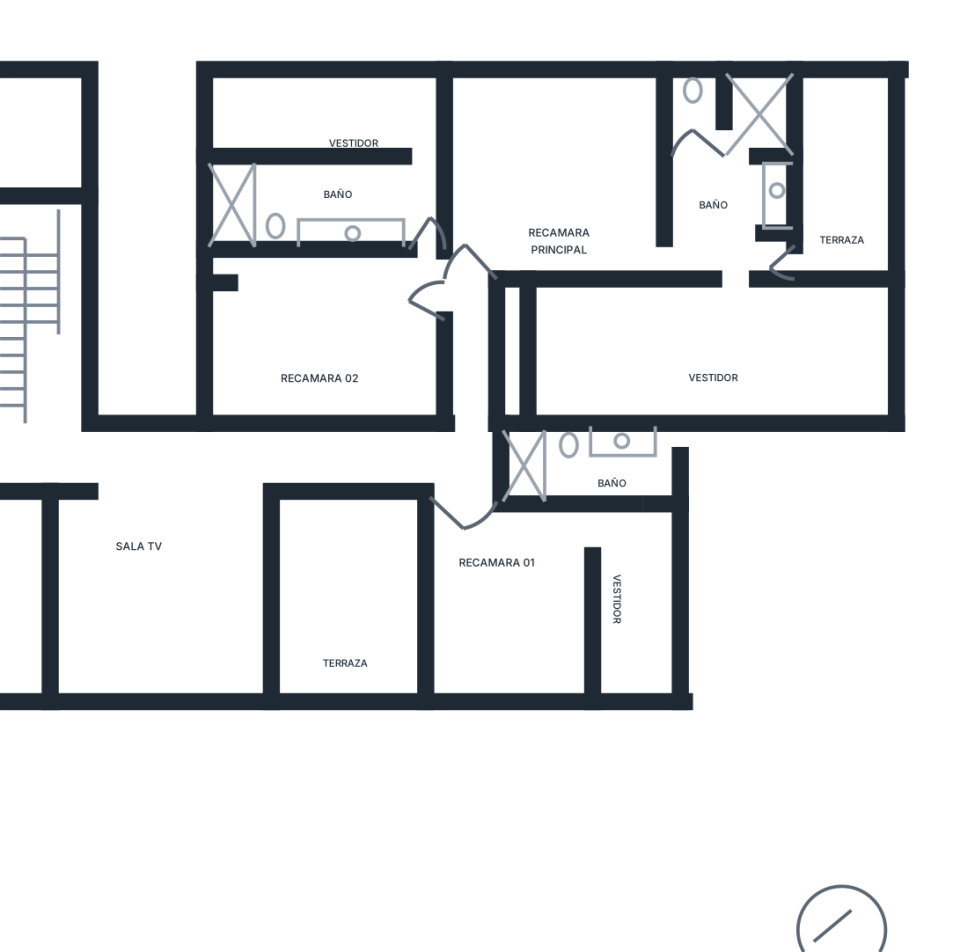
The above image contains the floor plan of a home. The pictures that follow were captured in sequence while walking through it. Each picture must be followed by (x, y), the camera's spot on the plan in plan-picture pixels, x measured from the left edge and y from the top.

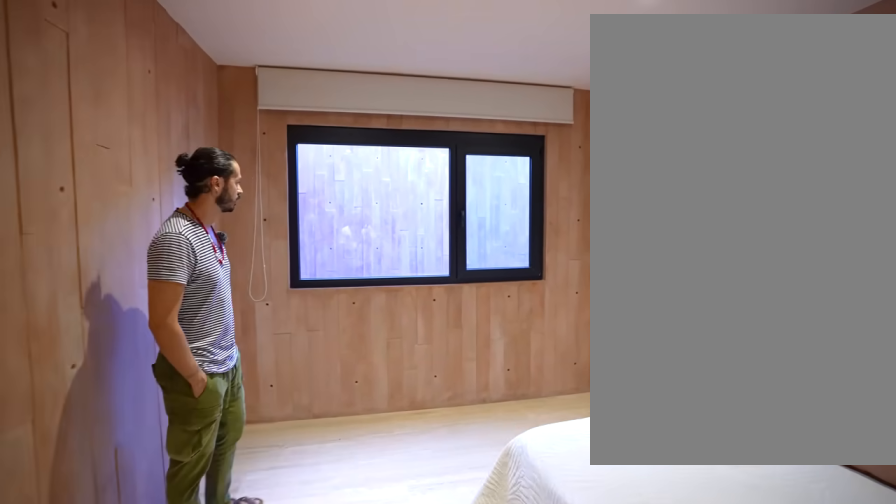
(411, 312)
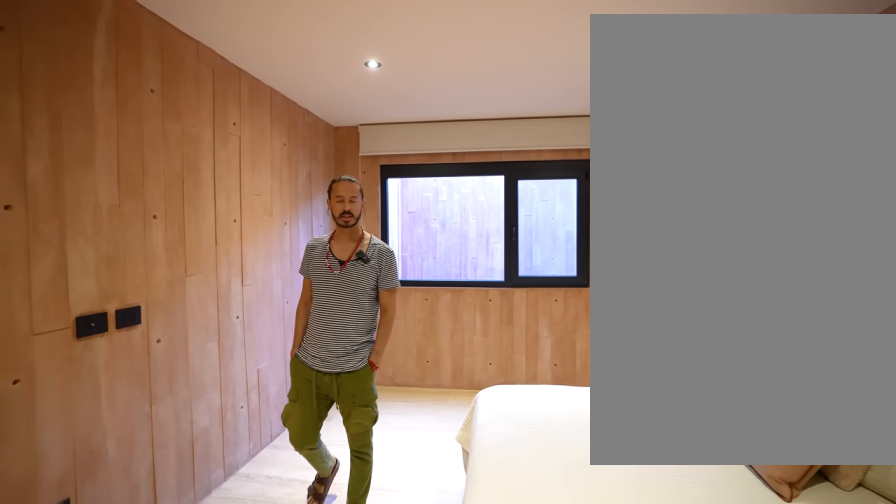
(413, 395)
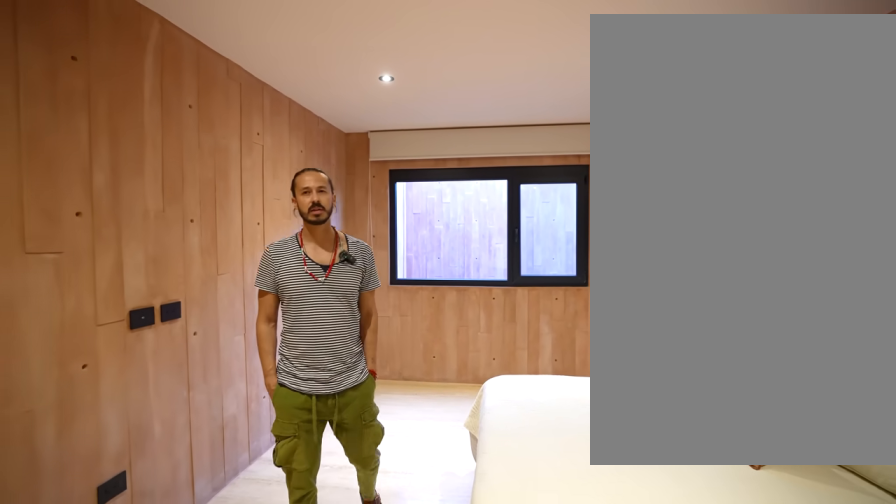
(413, 394)
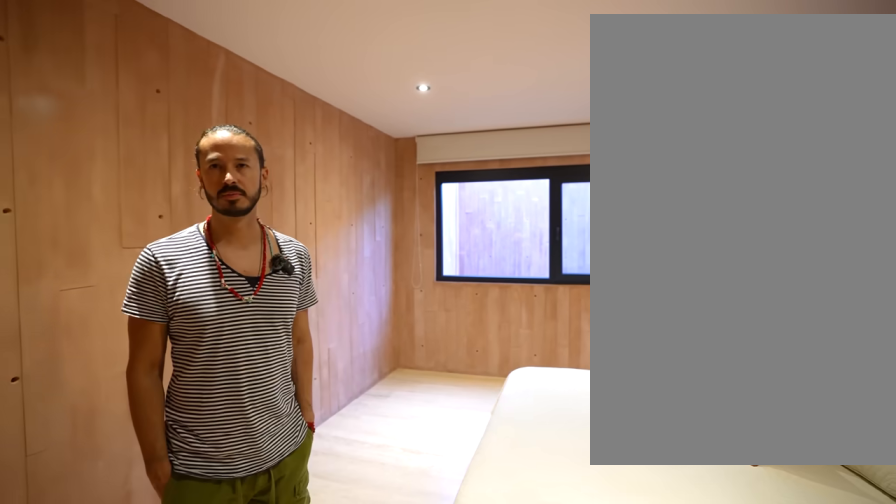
(413, 397)
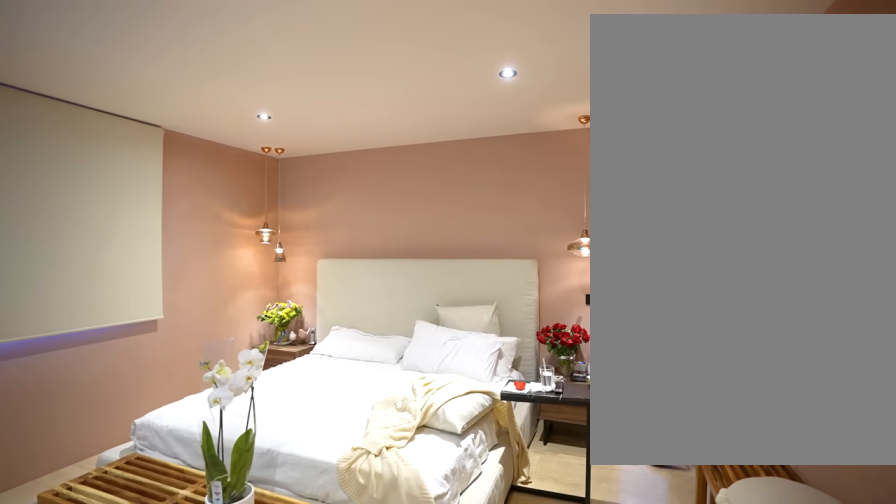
(487, 254)
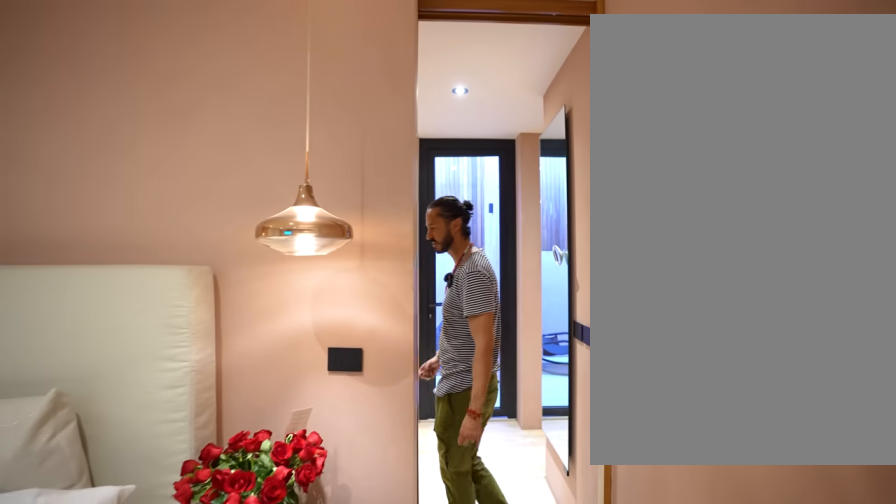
(517, 251)
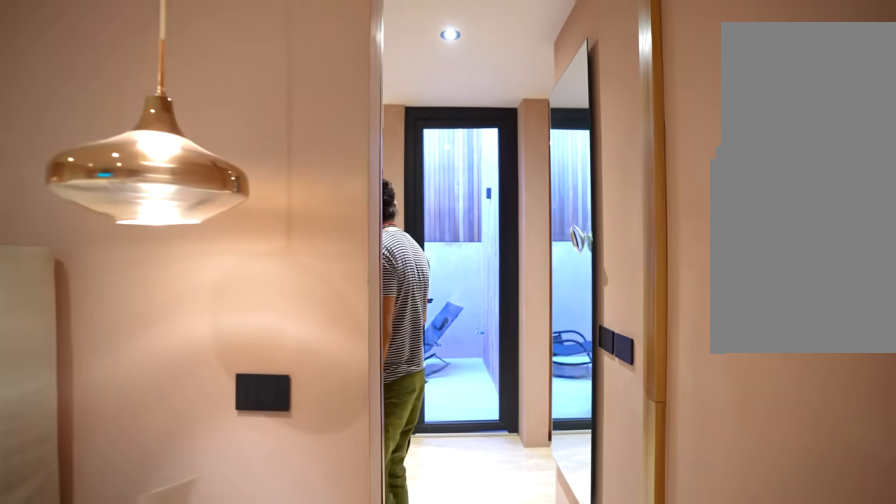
(549, 244)
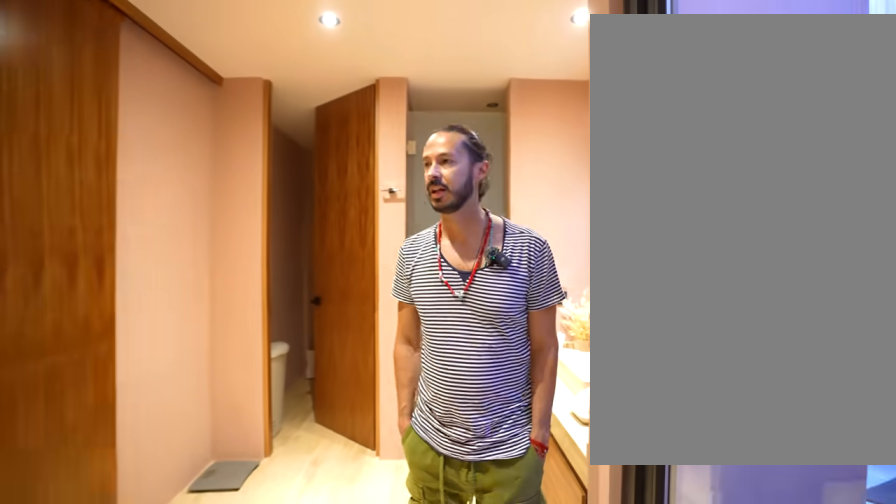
(729, 306)
